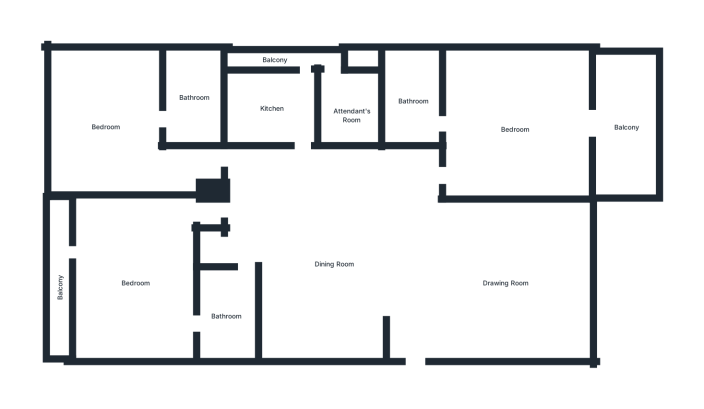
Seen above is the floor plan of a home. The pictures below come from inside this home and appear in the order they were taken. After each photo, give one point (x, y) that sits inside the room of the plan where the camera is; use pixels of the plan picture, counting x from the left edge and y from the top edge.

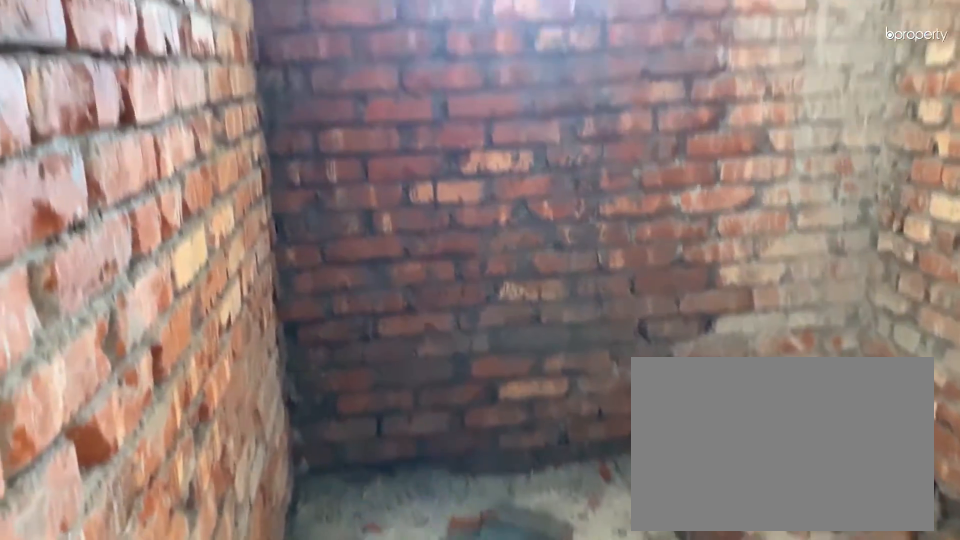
(194, 103)
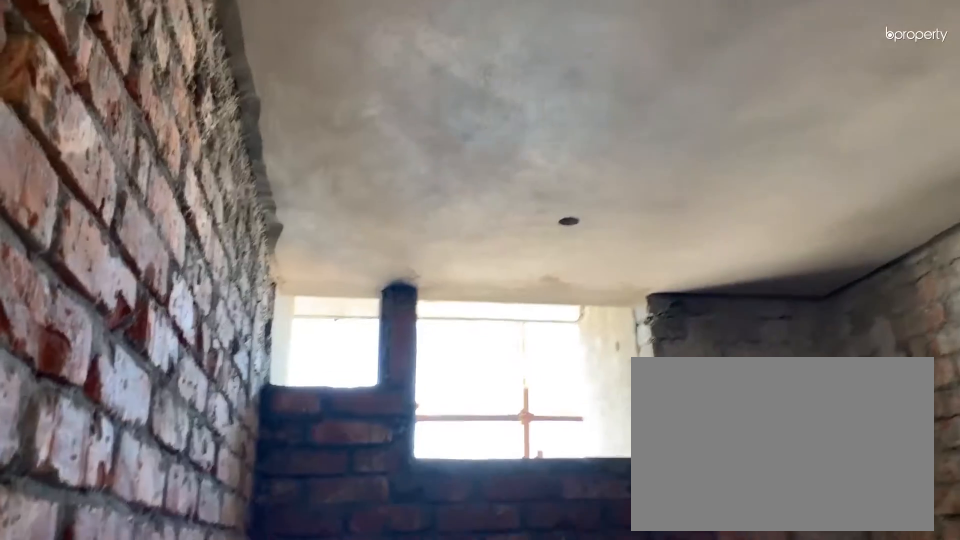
(194, 103)
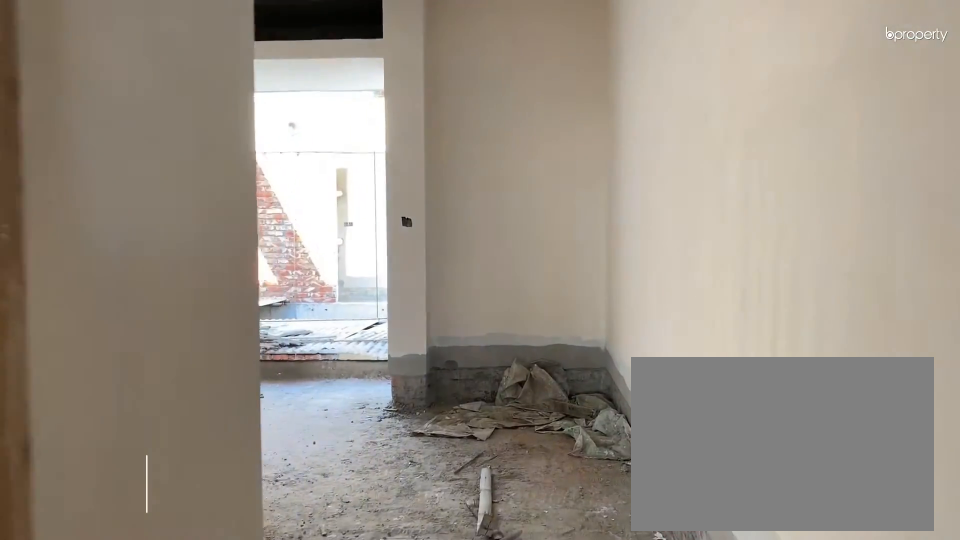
(240, 213)
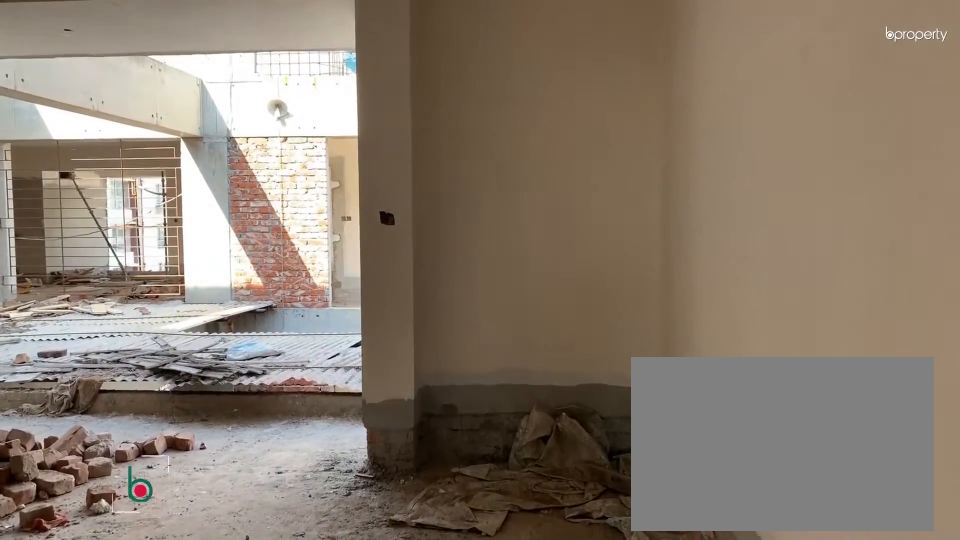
(137, 286)
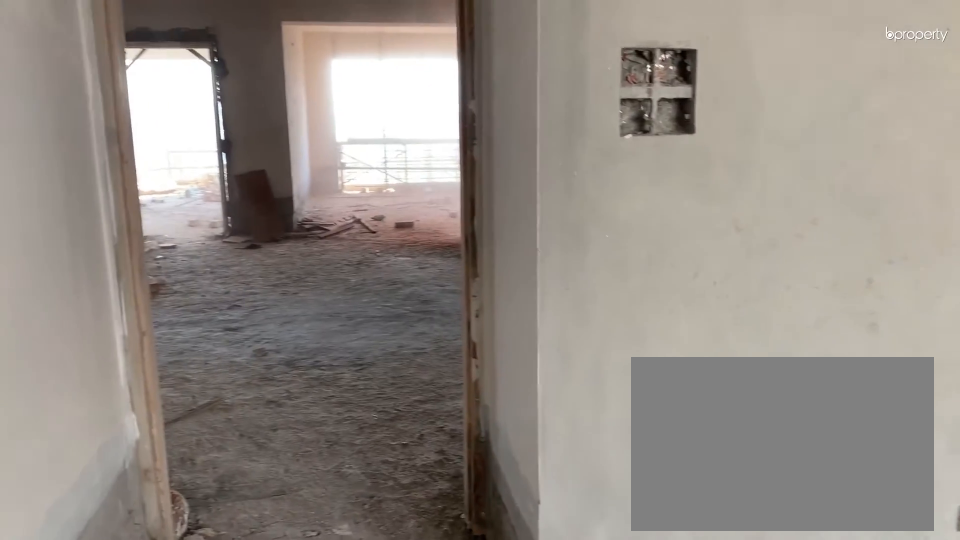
(136, 287)
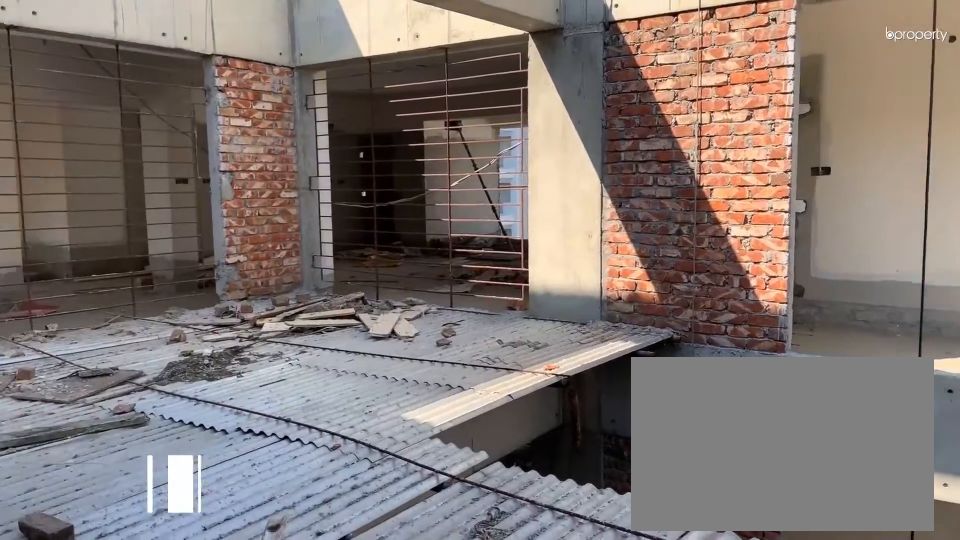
(57, 248)
